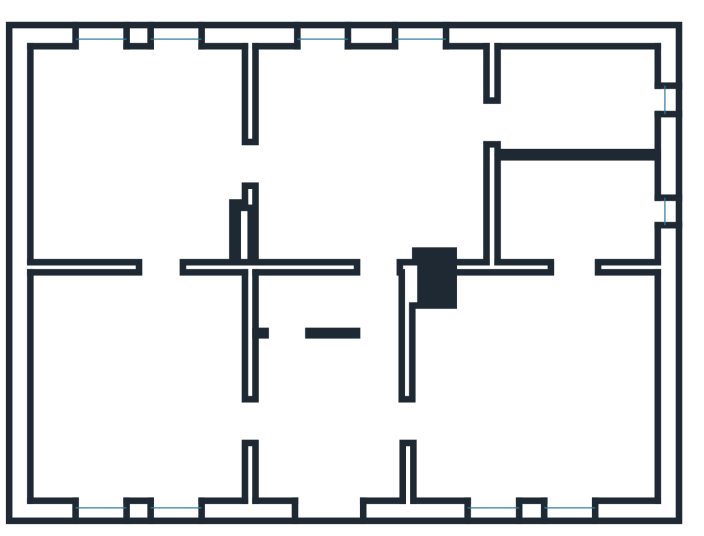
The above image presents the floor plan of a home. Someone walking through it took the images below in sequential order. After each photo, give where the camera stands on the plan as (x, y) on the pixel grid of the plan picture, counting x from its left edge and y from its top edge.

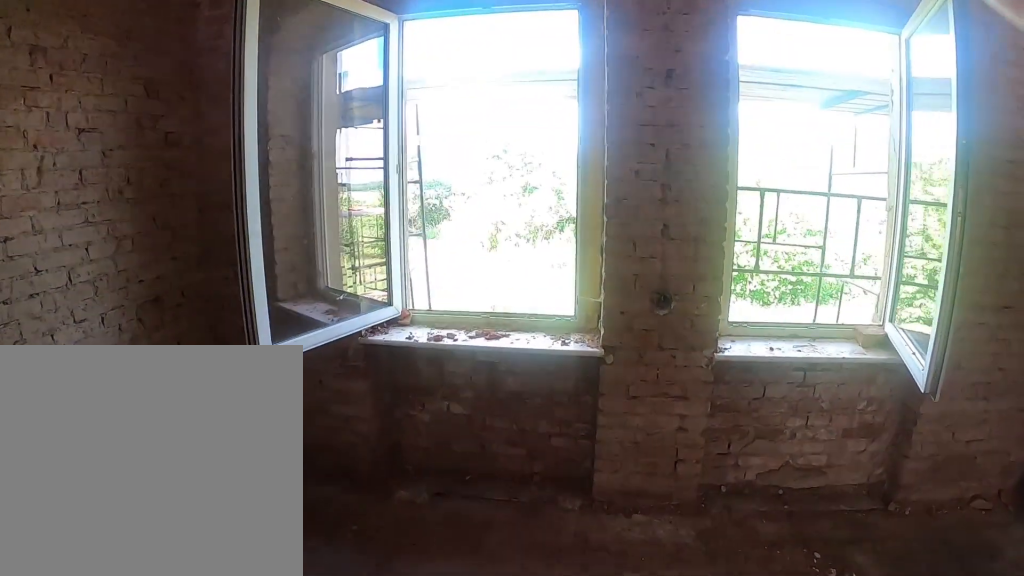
(100, 165)
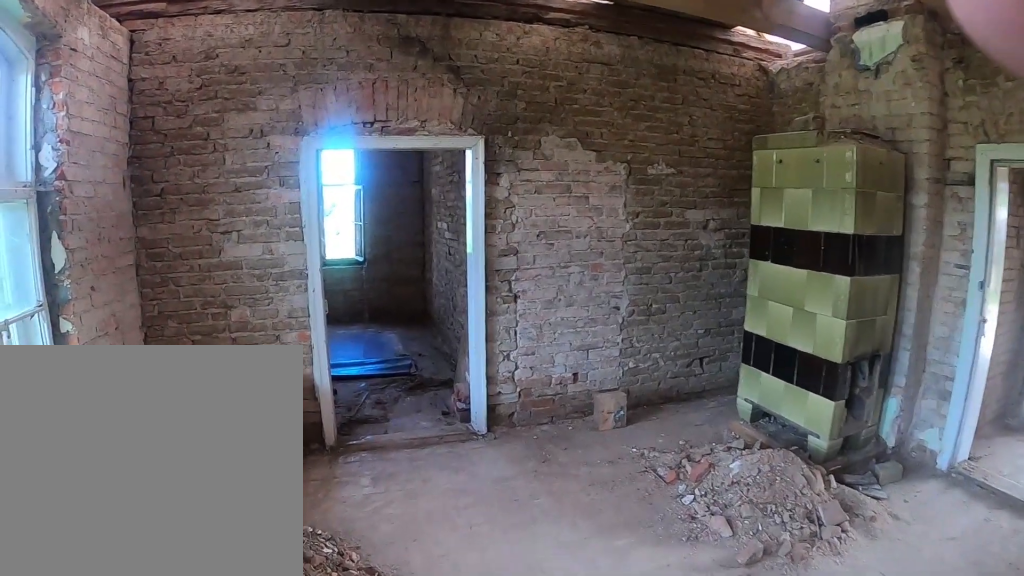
(410, 131)
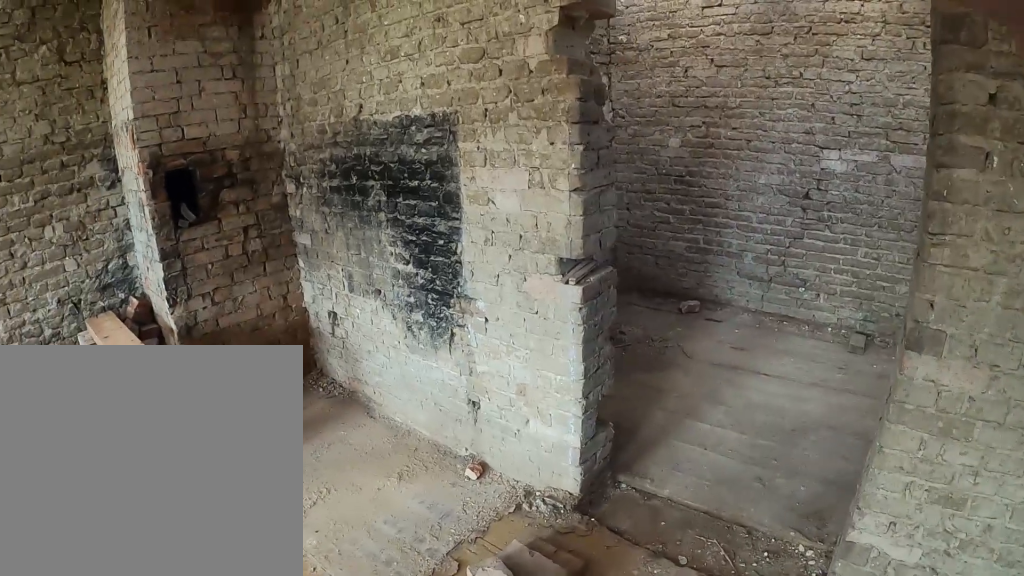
(529, 339)
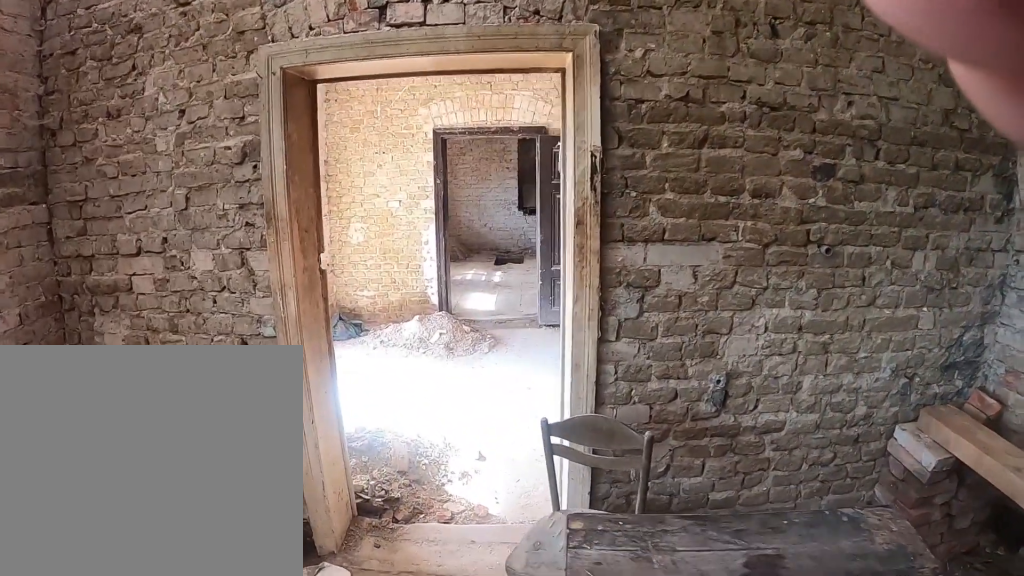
(466, 399)
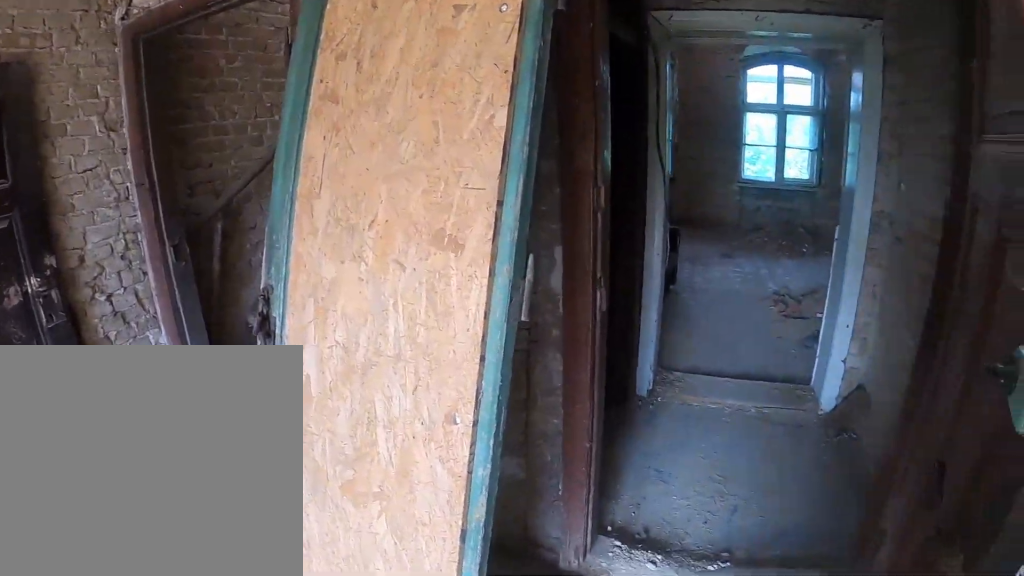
(389, 397)
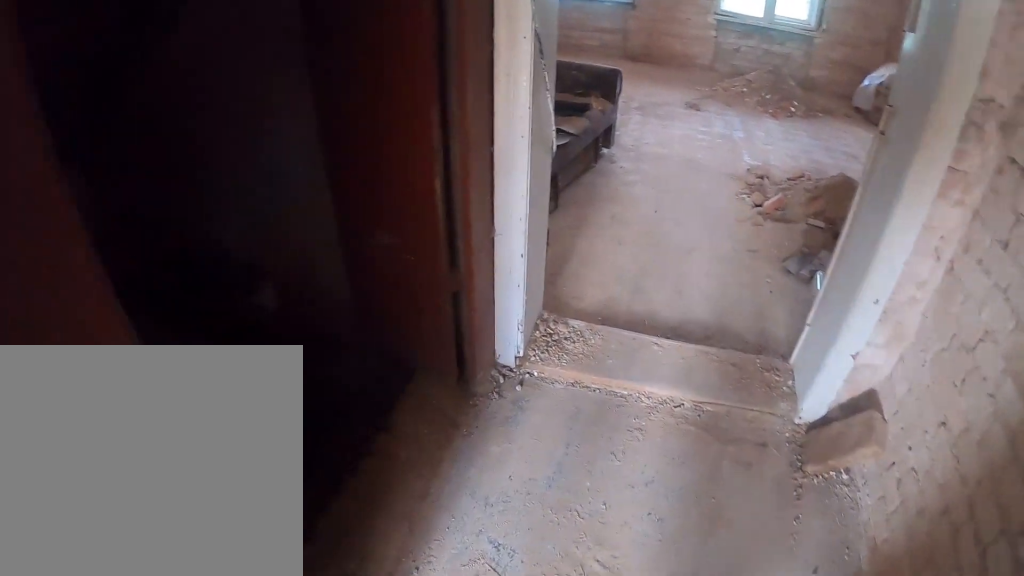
(372, 359)
